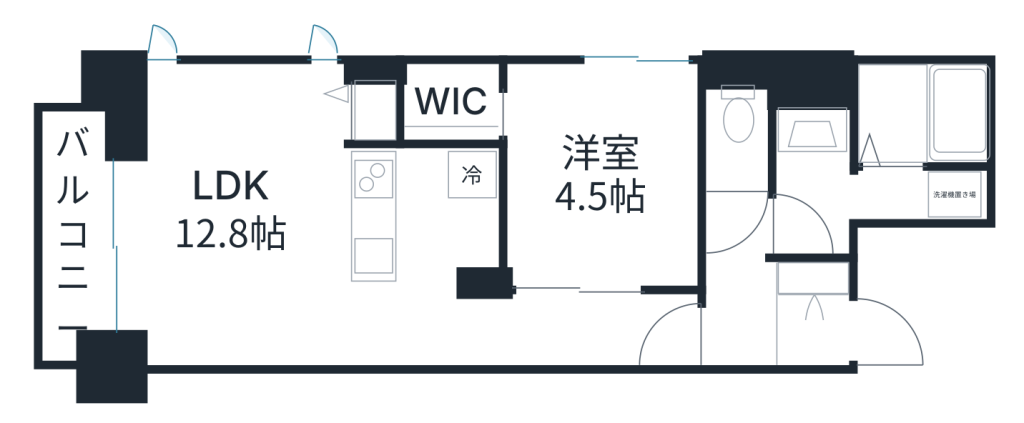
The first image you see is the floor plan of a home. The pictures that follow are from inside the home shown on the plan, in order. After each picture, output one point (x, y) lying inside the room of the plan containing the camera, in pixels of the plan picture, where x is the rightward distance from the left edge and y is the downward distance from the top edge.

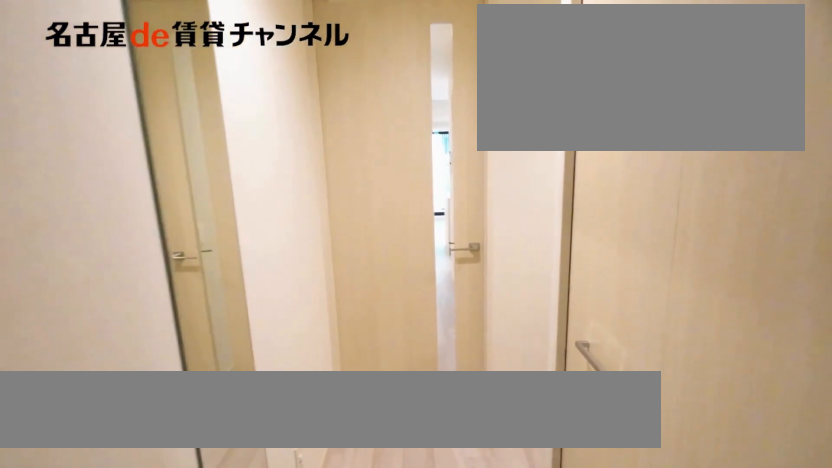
(815, 274)
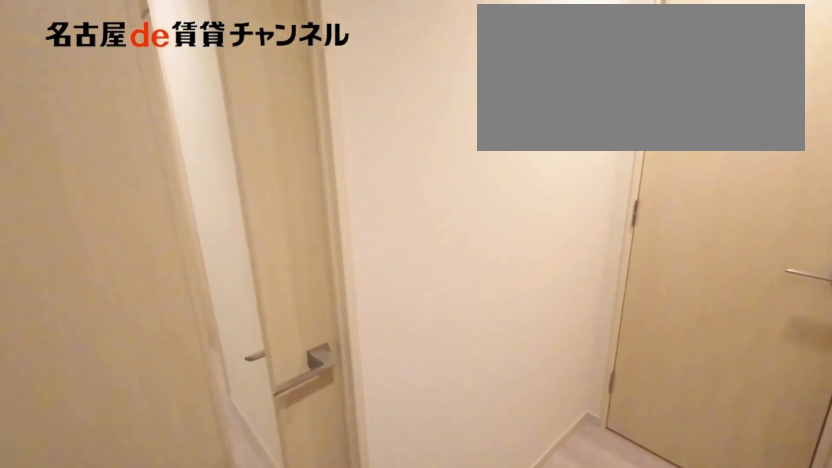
(815, 274)
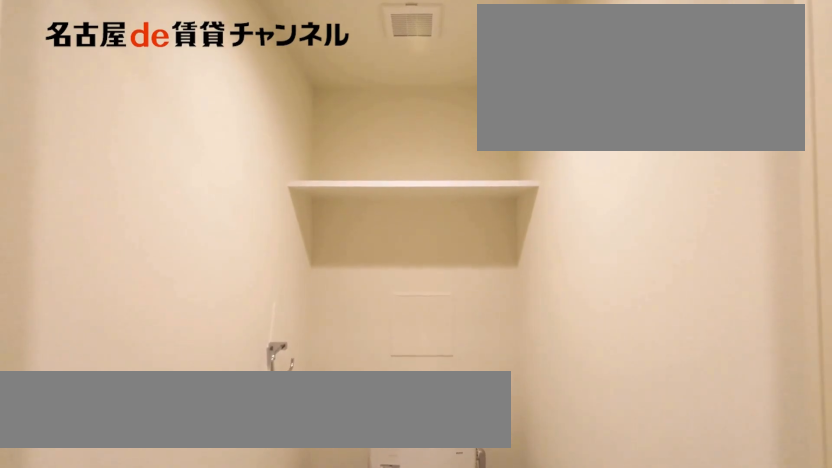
(739, 125)
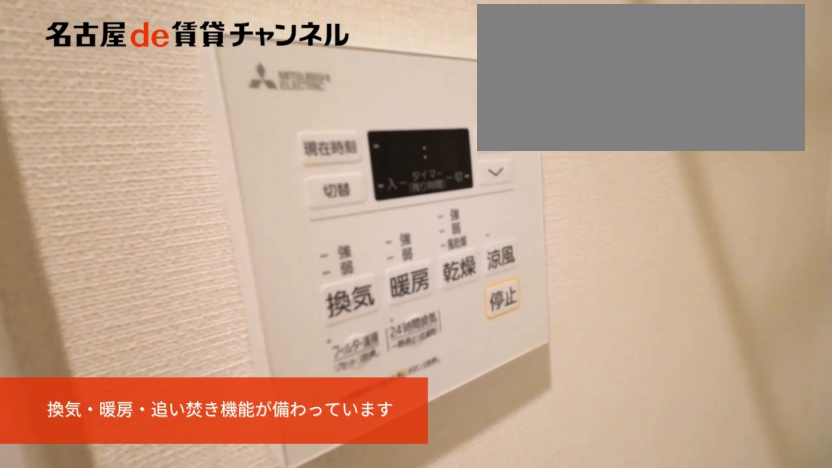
(873, 196)
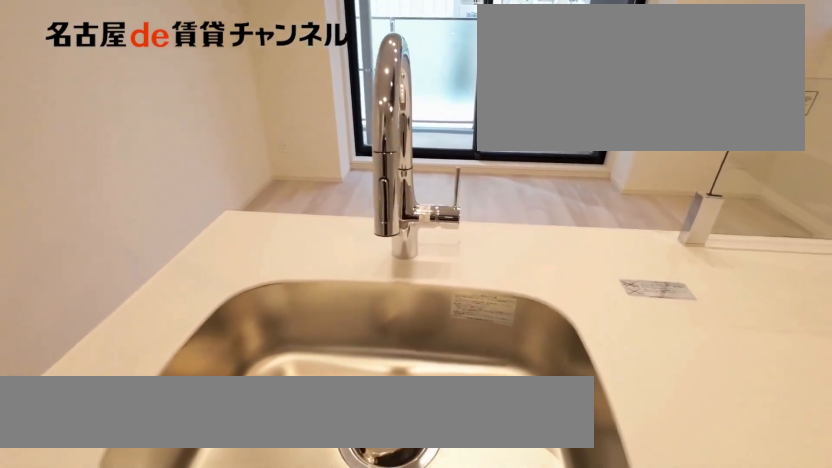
(427, 219)
